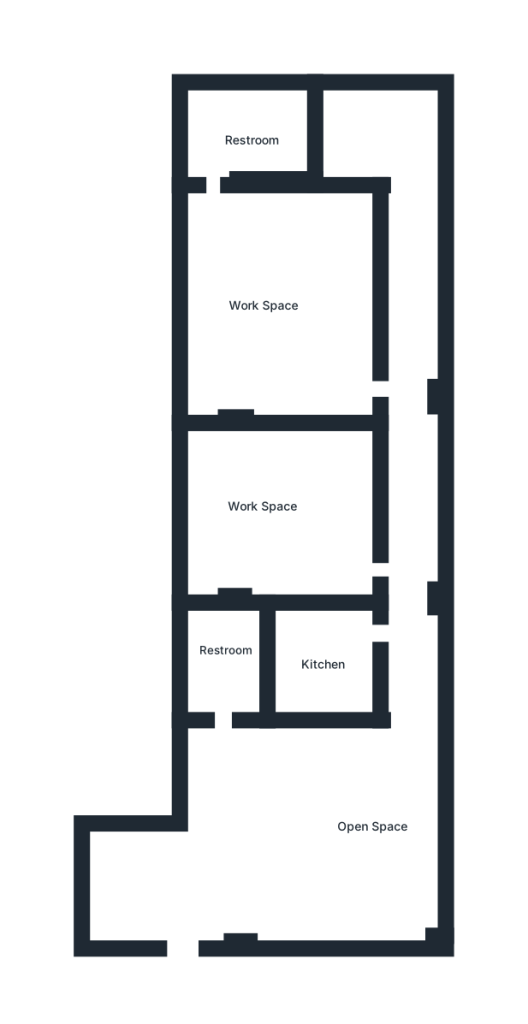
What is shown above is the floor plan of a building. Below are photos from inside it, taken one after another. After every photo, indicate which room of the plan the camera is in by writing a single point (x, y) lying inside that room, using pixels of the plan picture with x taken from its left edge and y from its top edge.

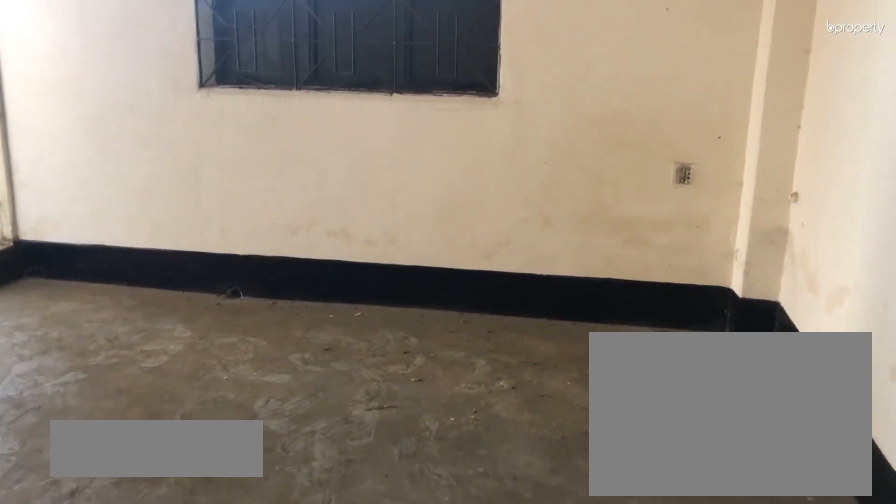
(354, 822)
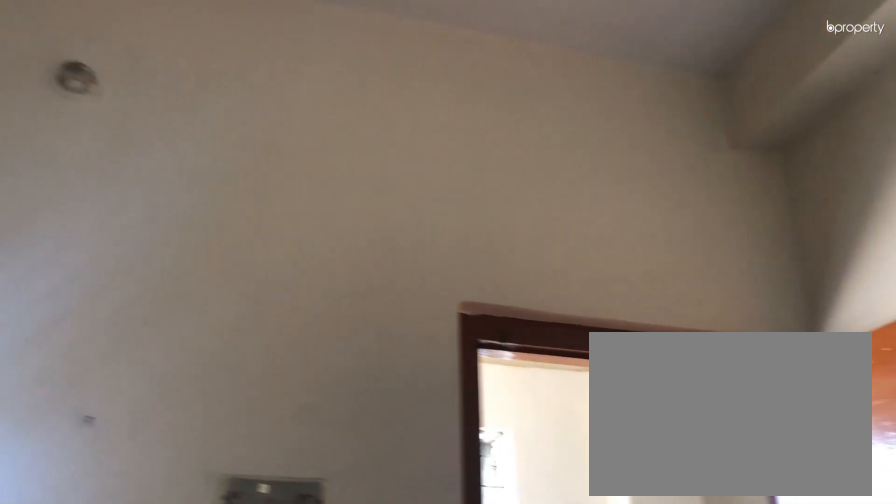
(259, 518)
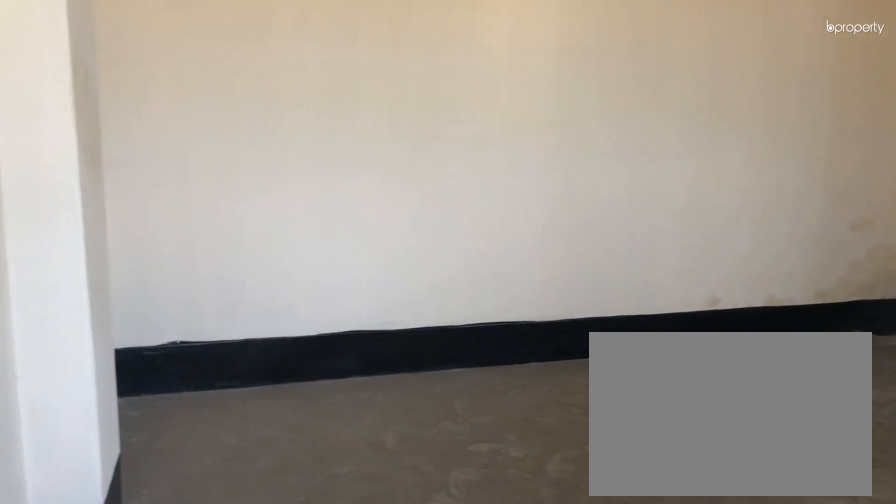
(259, 300)
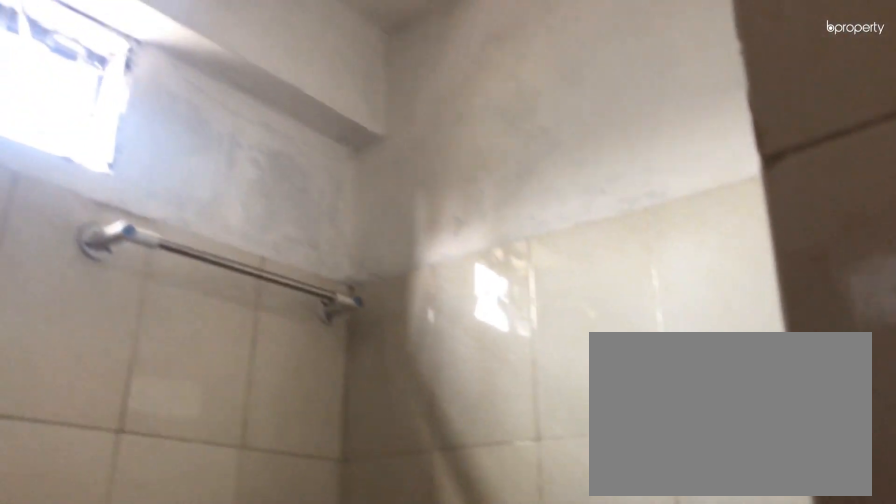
(243, 136)
